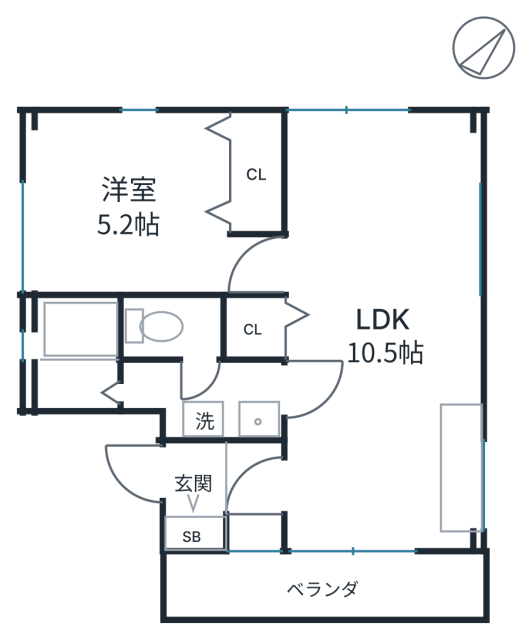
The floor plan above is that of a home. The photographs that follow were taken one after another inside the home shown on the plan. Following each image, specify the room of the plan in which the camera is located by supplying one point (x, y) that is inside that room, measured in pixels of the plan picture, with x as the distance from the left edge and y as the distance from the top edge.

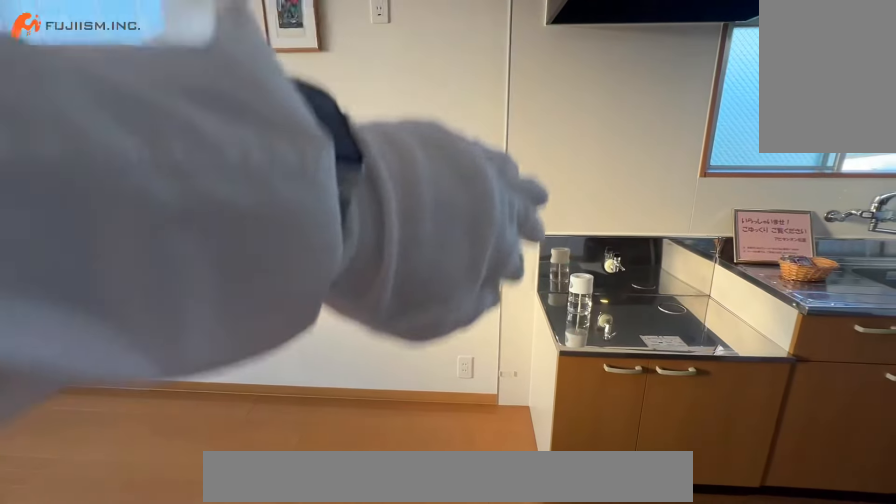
(456, 364)
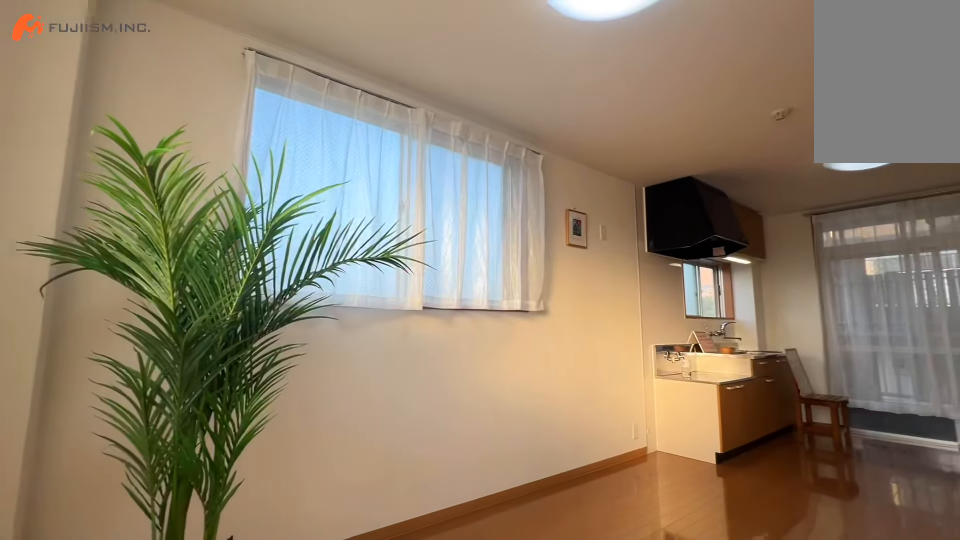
(367, 330)
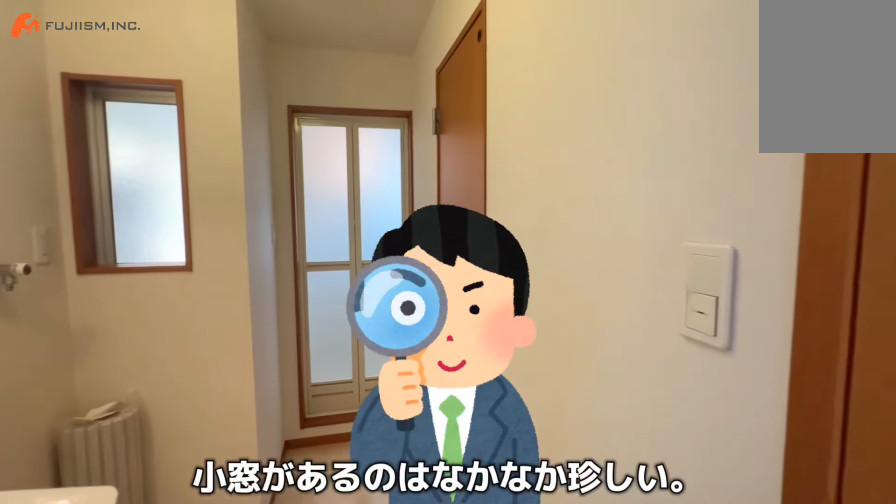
(229, 389)
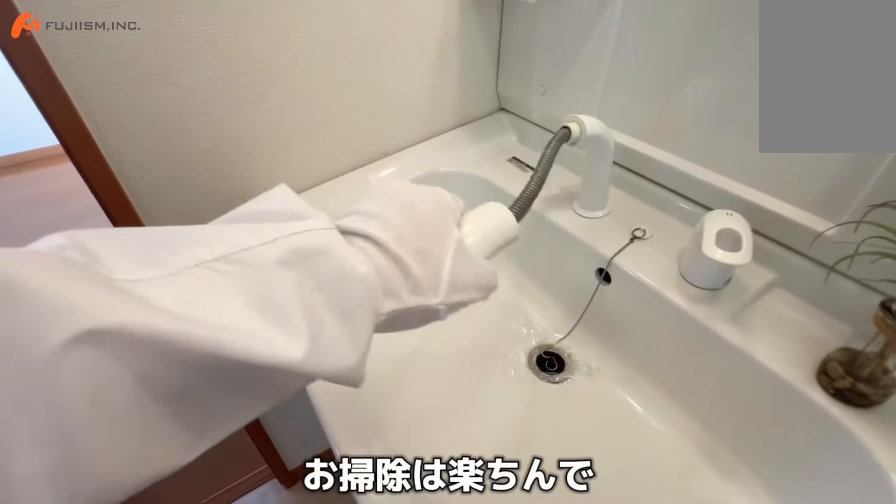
(230, 391)
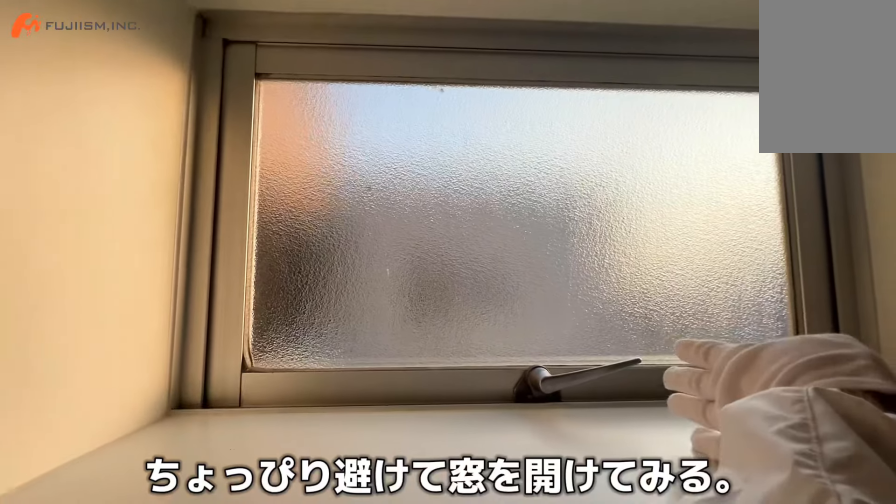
(79, 360)
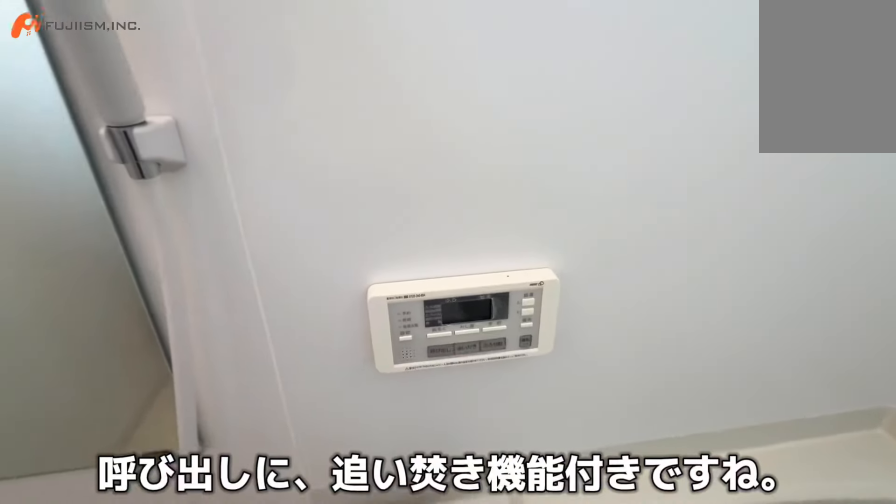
(78, 359)
